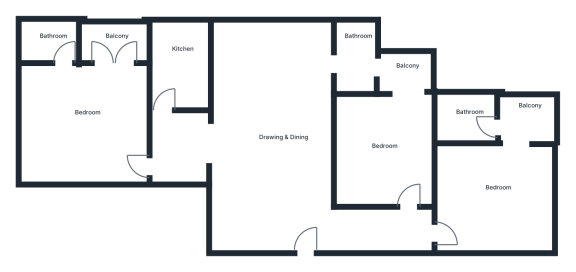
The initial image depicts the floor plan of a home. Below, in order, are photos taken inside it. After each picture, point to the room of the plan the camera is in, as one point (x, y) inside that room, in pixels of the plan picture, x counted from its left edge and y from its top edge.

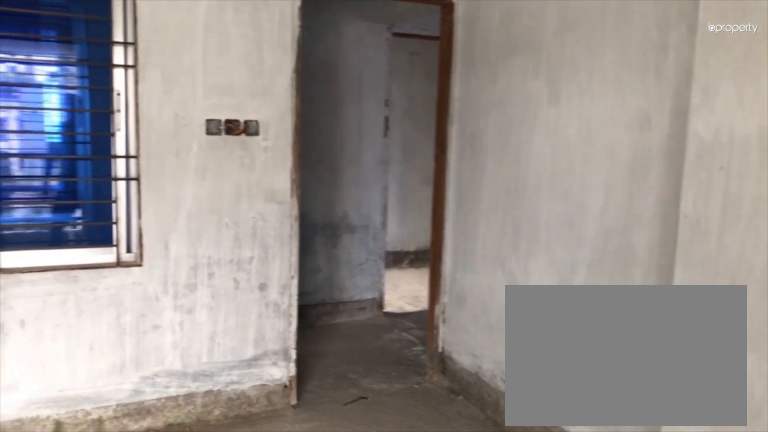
(374, 148)
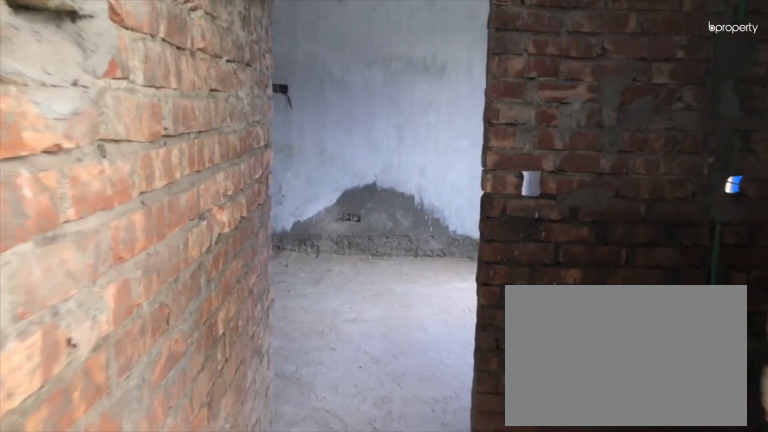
(361, 64)
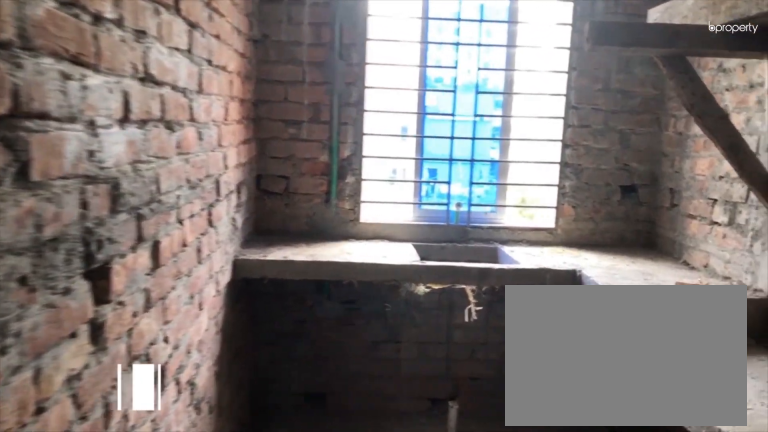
(190, 65)
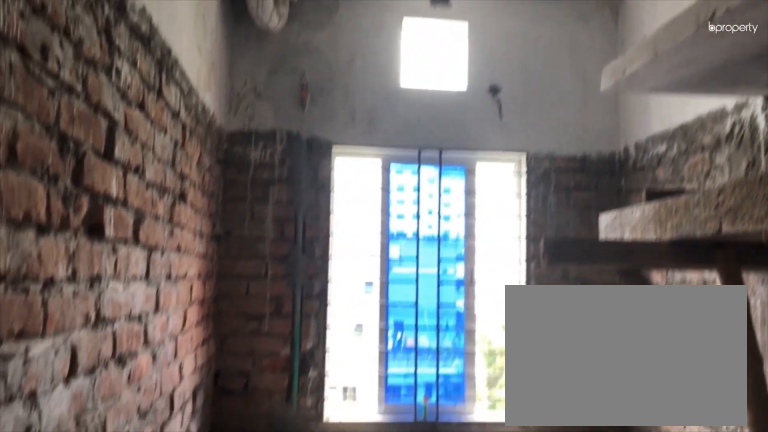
(190, 65)
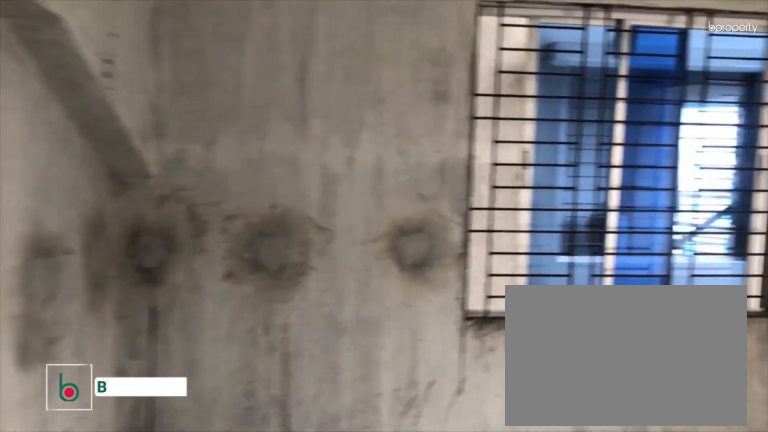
(80, 111)
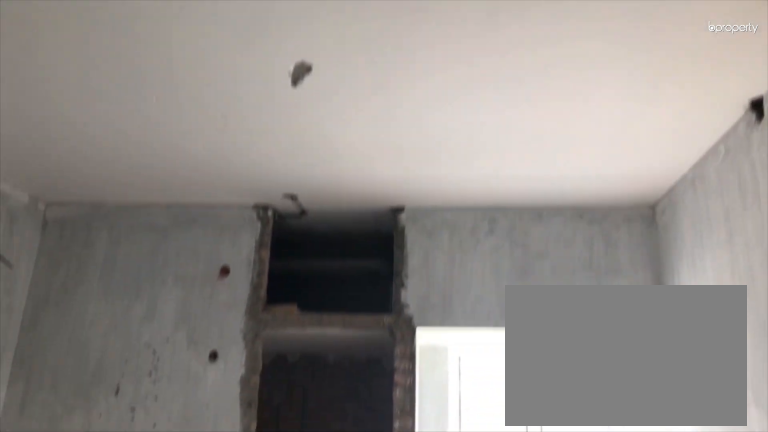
(80, 111)
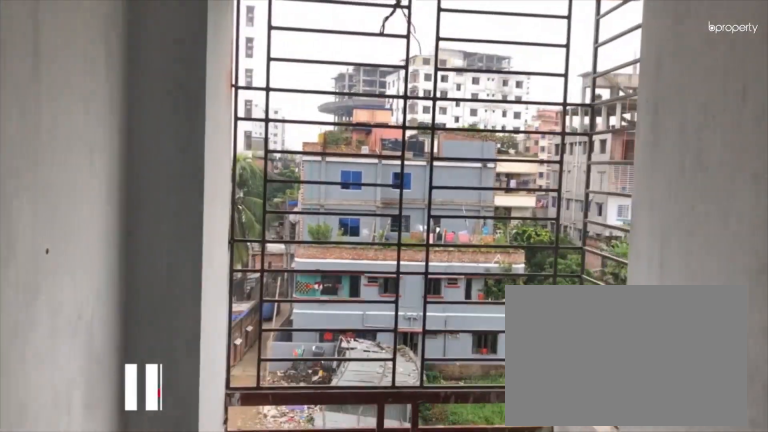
(117, 60)
